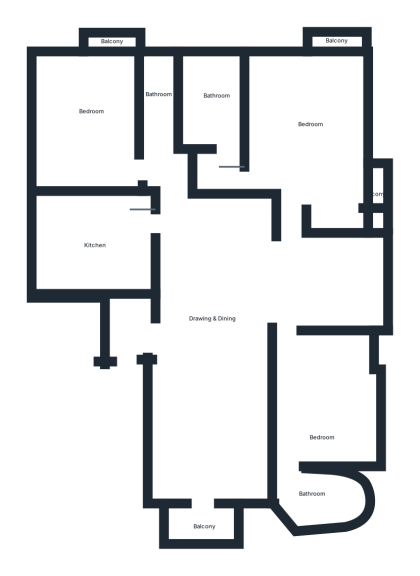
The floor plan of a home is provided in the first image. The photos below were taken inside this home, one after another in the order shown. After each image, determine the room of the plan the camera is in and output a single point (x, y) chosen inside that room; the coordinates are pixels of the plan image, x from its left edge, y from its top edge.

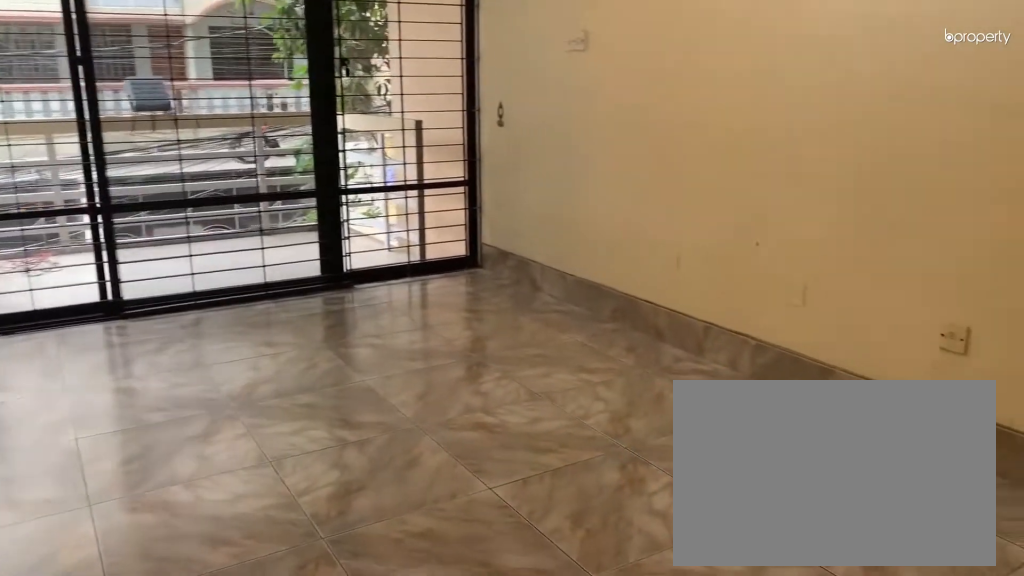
(213, 309)
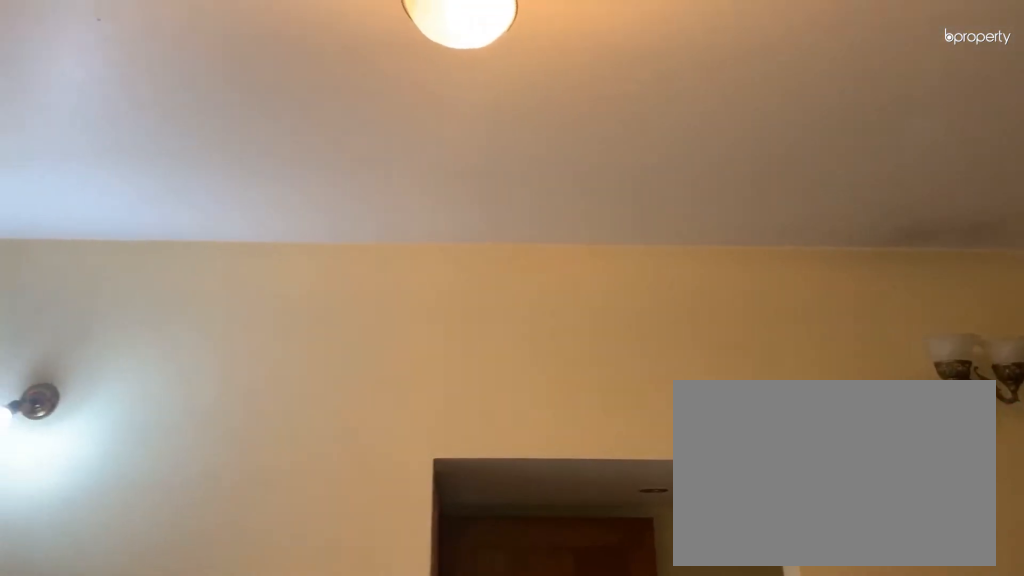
(213, 309)
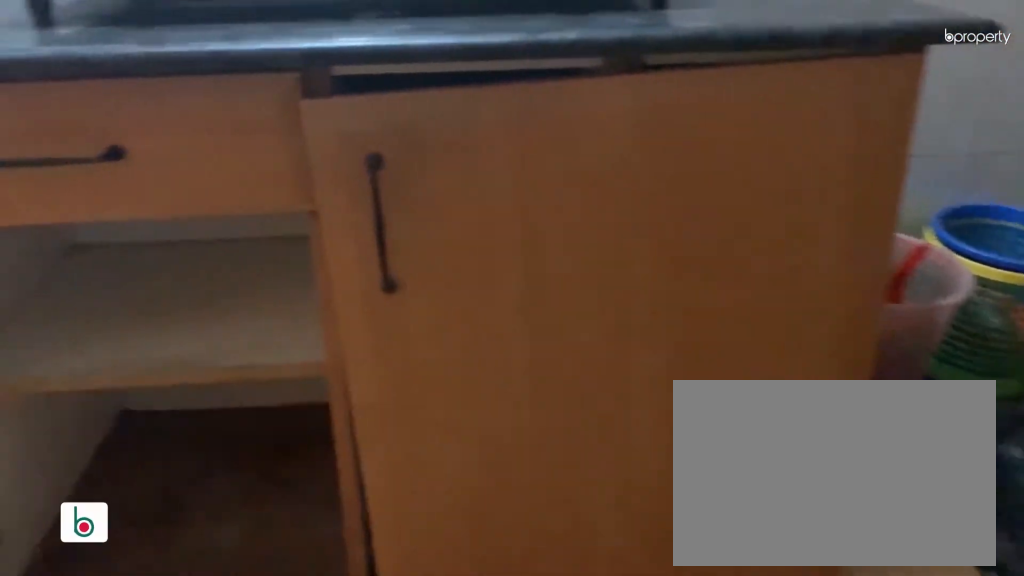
(92, 242)
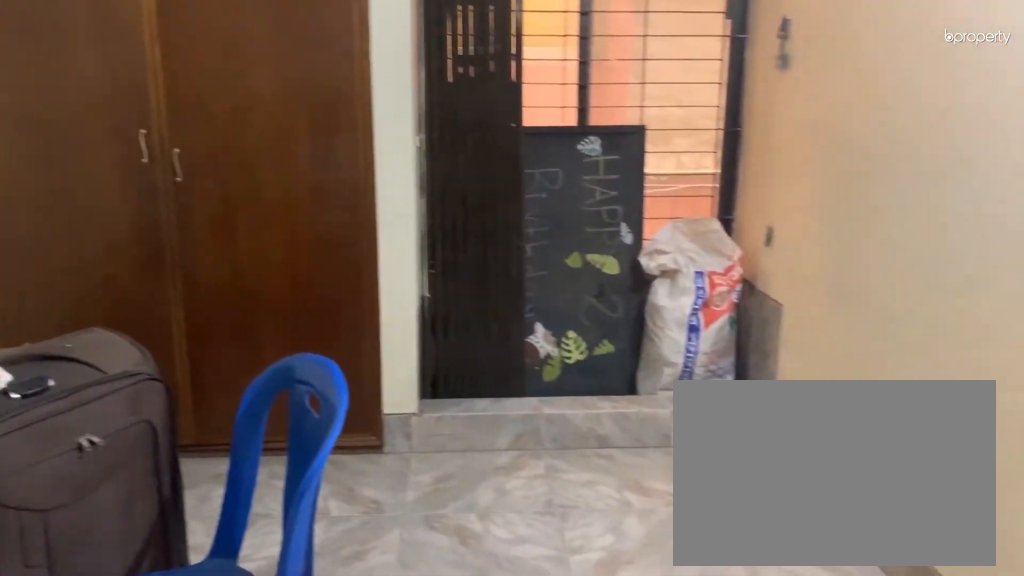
(92, 114)
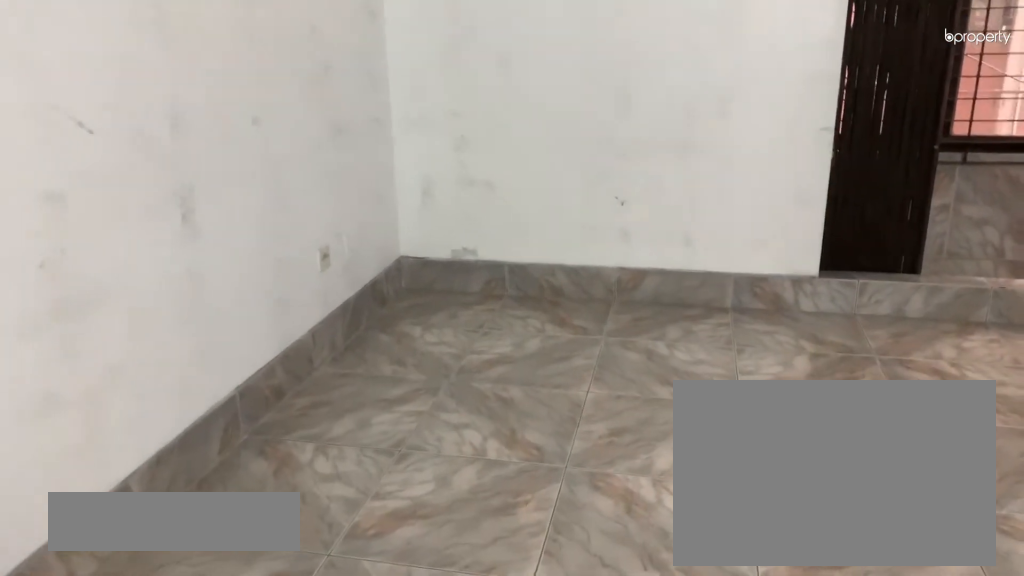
(311, 125)
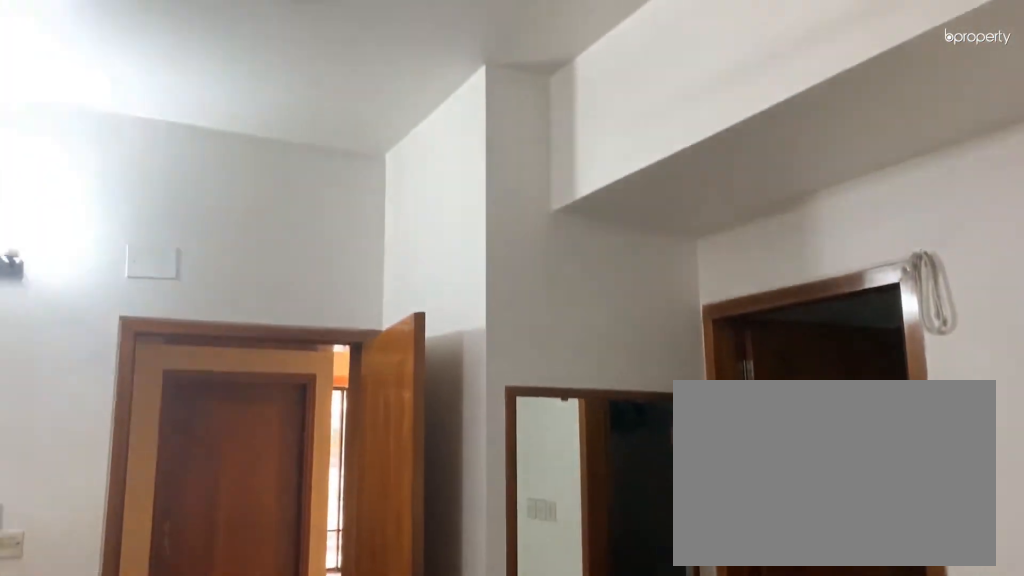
(311, 125)
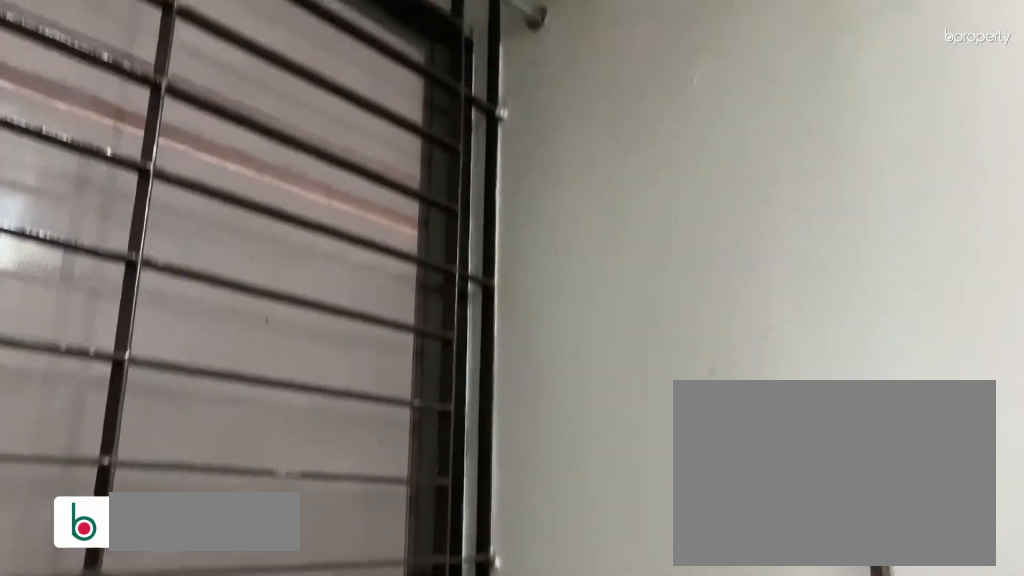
(381, 194)
